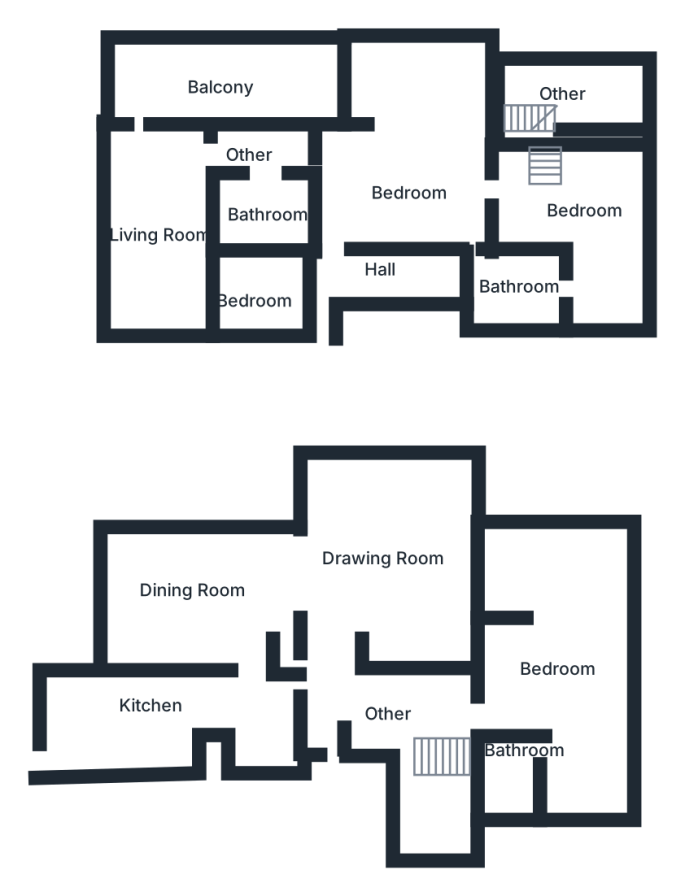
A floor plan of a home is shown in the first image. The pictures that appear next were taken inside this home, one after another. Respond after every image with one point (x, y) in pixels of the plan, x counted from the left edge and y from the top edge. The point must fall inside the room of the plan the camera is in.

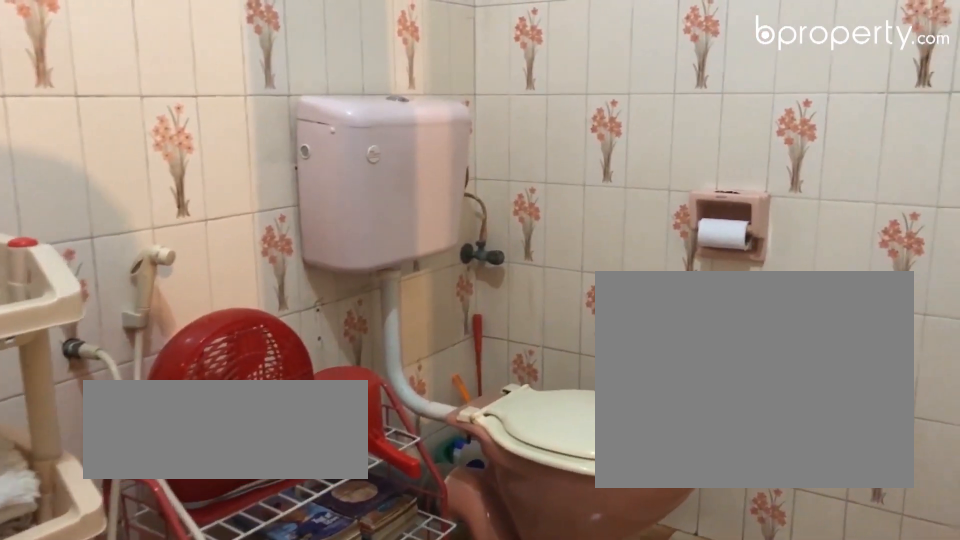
(277, 220)
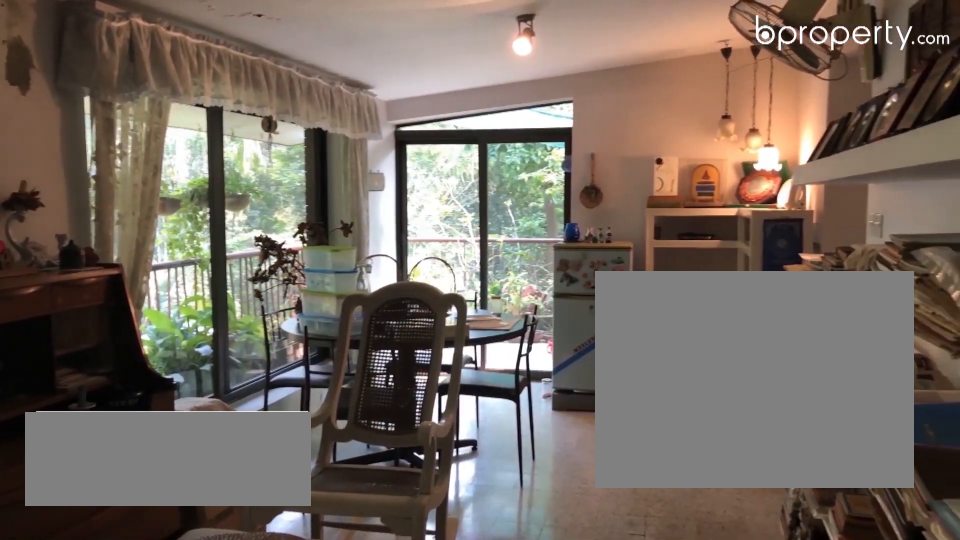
(164, 203)
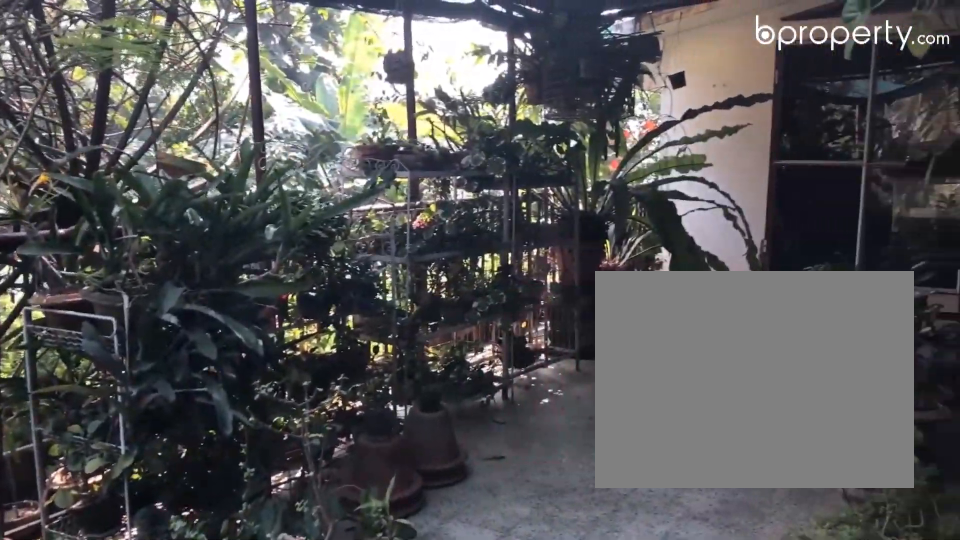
(218, 85)
